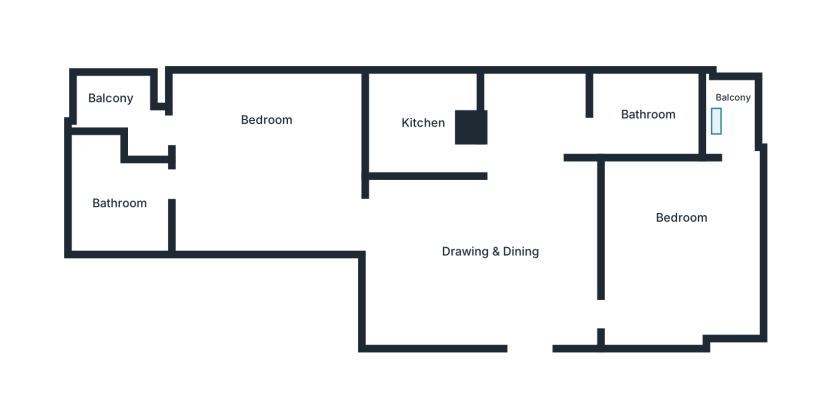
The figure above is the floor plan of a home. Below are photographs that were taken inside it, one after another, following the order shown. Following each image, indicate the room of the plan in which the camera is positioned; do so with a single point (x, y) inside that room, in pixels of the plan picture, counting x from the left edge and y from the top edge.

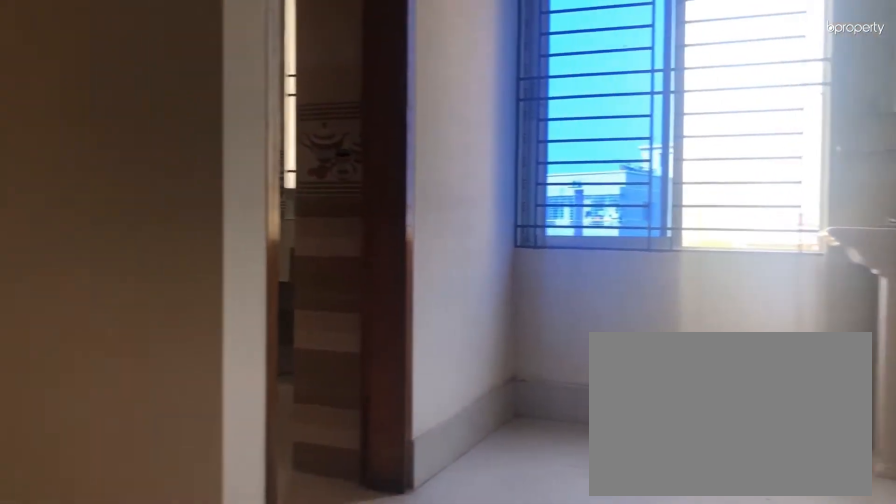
(488, 254)
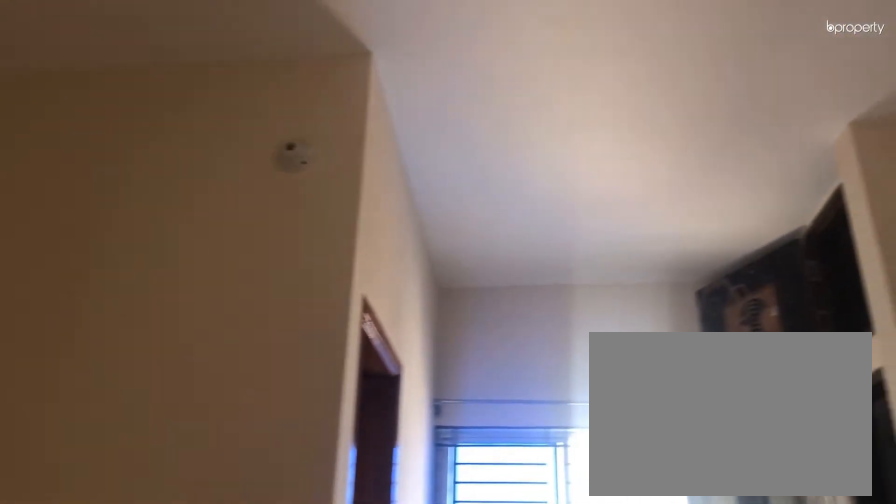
(488, 254)
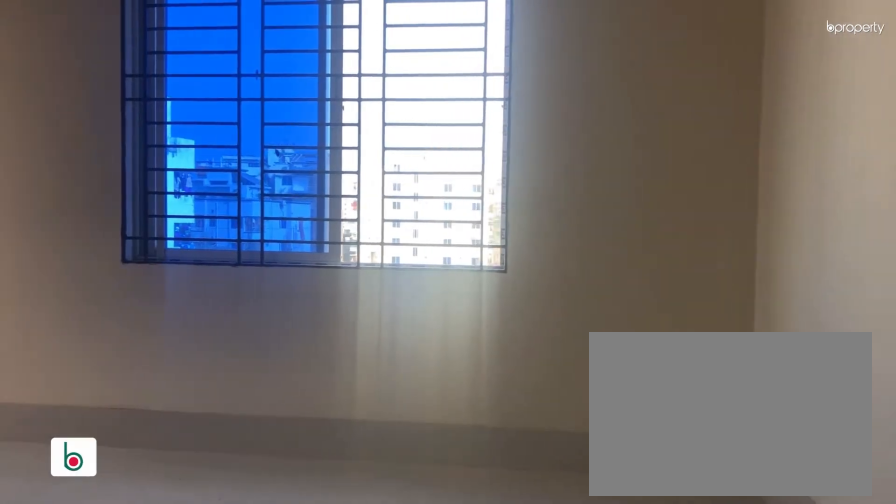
(683, 254)
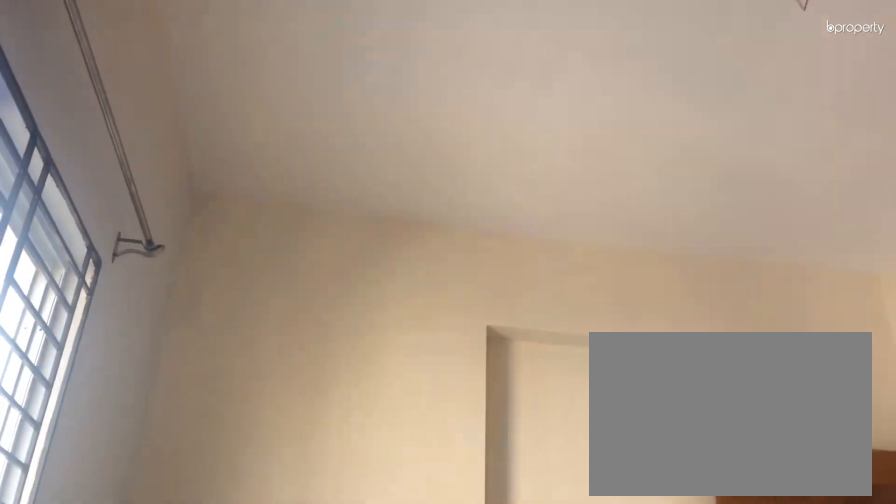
(683, 254)
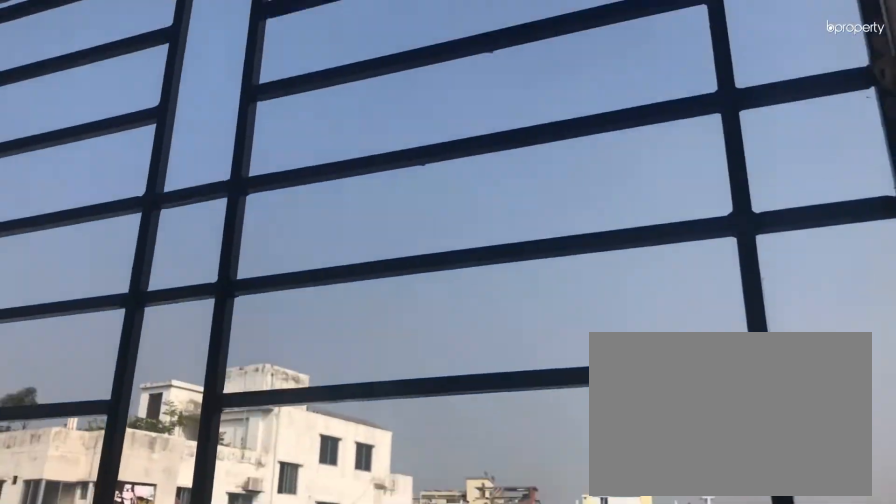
(735, 107)
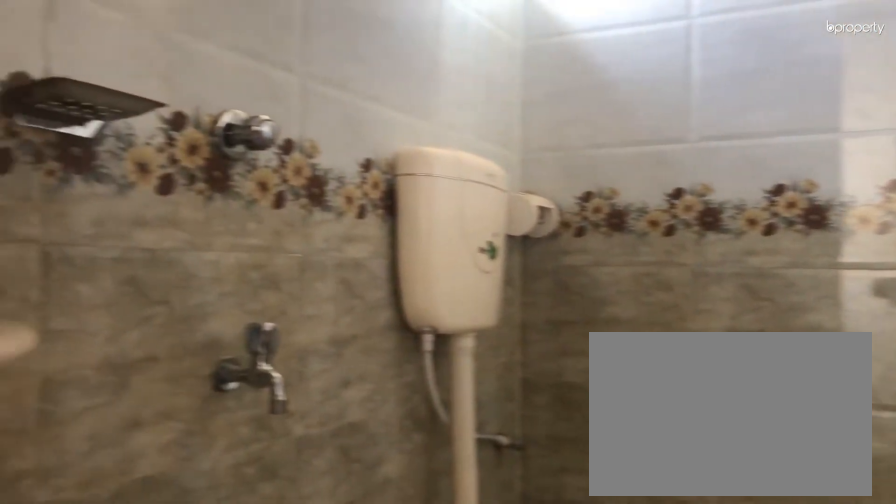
(653, 110)
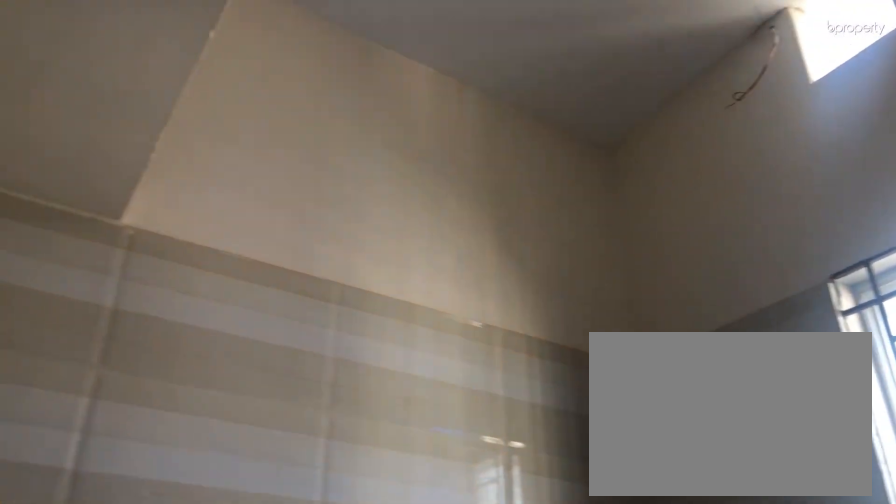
(421, 122)
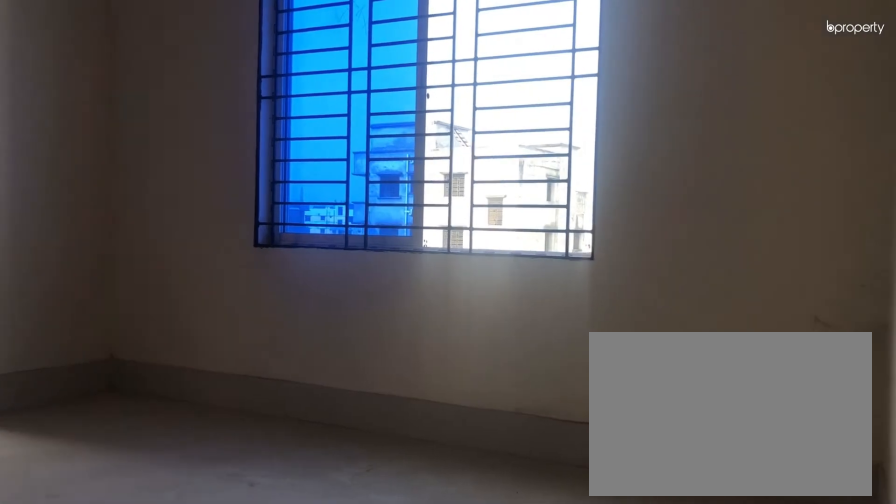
(259, 162)
